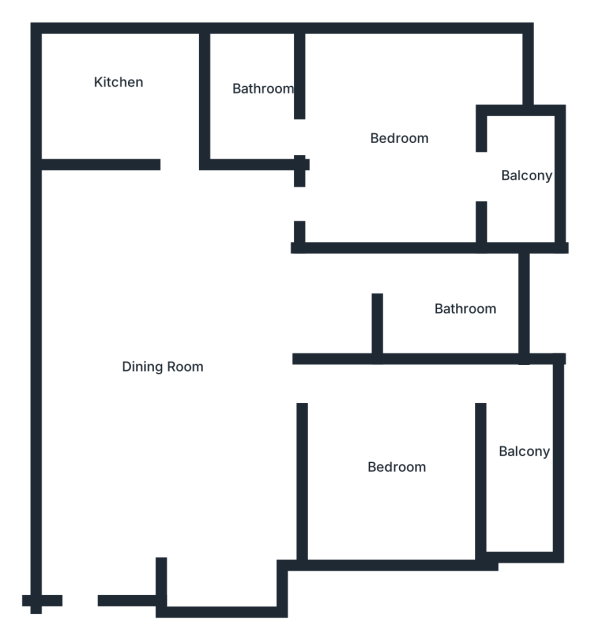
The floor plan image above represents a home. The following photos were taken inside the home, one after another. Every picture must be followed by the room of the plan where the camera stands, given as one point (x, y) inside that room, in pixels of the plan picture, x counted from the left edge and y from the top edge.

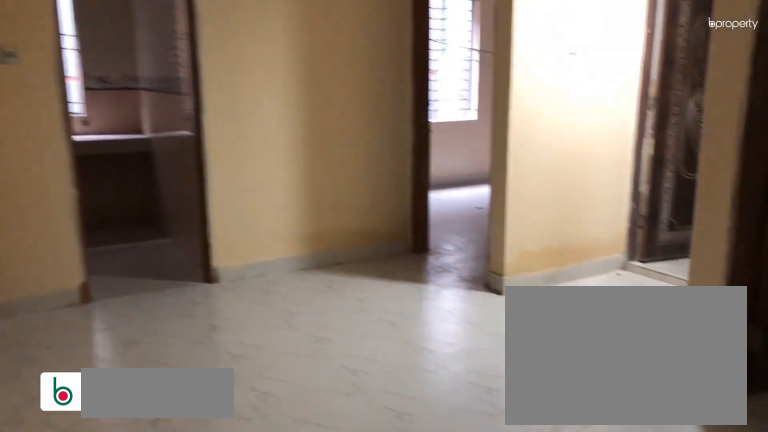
(181, 324)
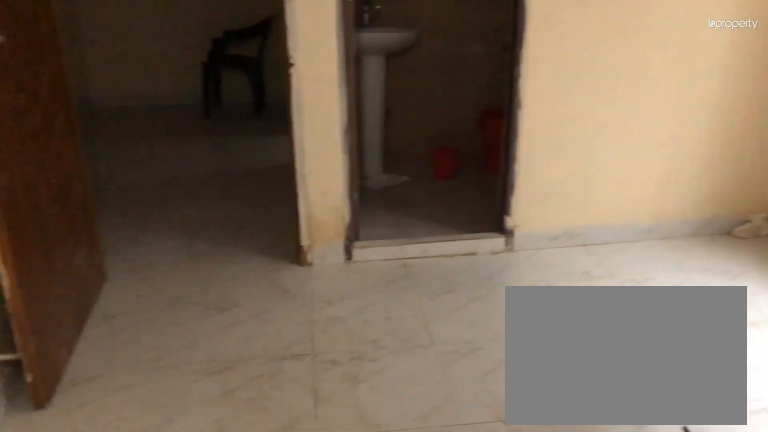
(359, 132)
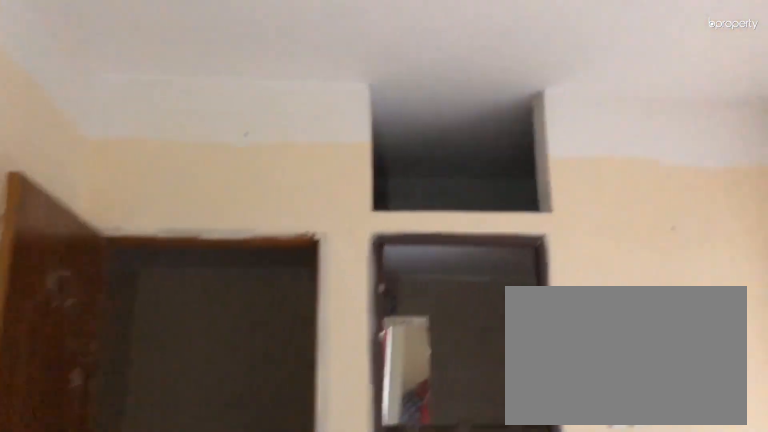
(359, 132)
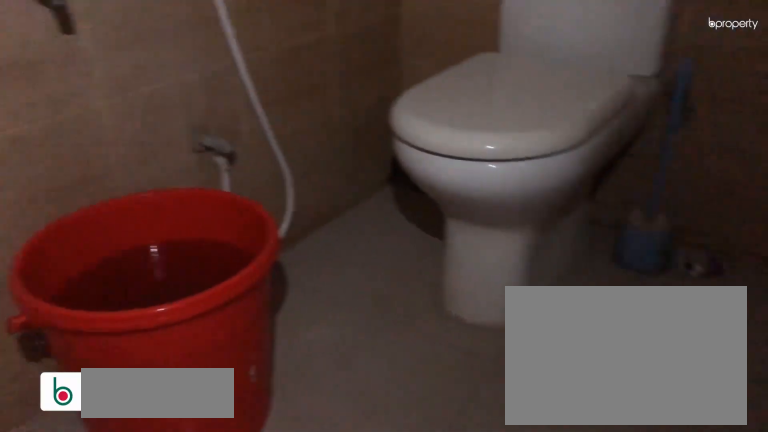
(252, 105)
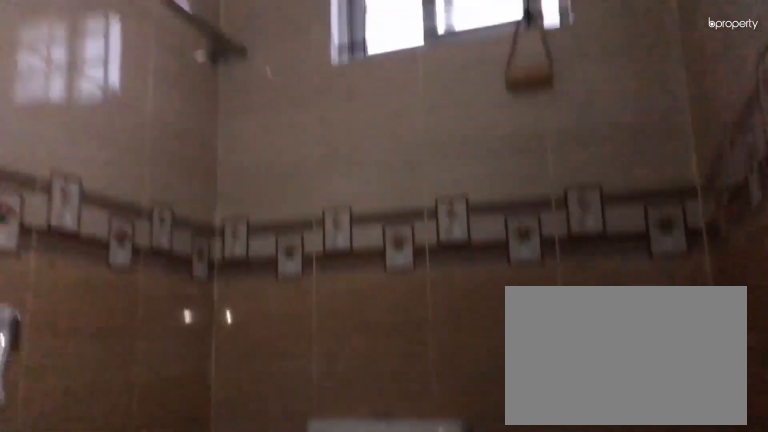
(252, 105)
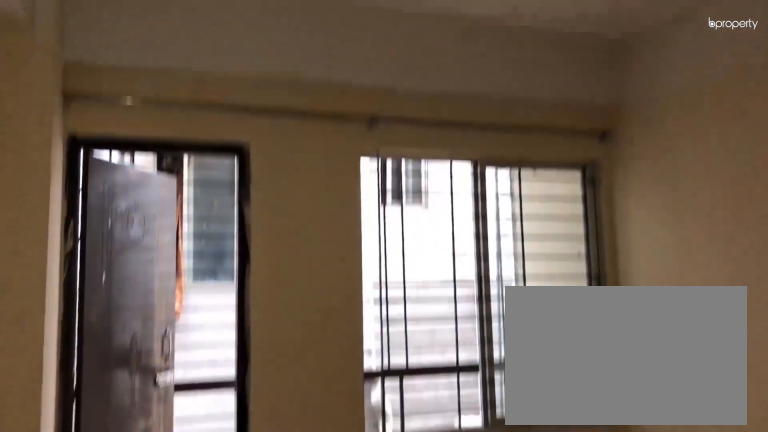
(386, 448)
